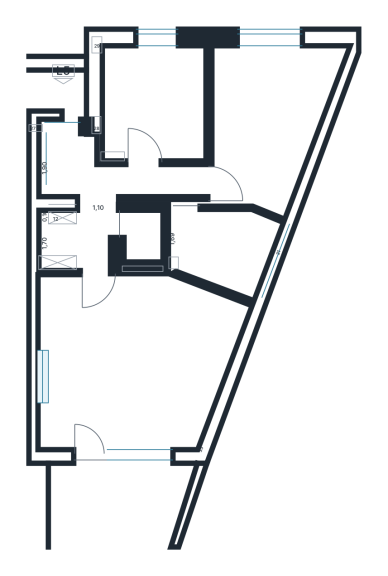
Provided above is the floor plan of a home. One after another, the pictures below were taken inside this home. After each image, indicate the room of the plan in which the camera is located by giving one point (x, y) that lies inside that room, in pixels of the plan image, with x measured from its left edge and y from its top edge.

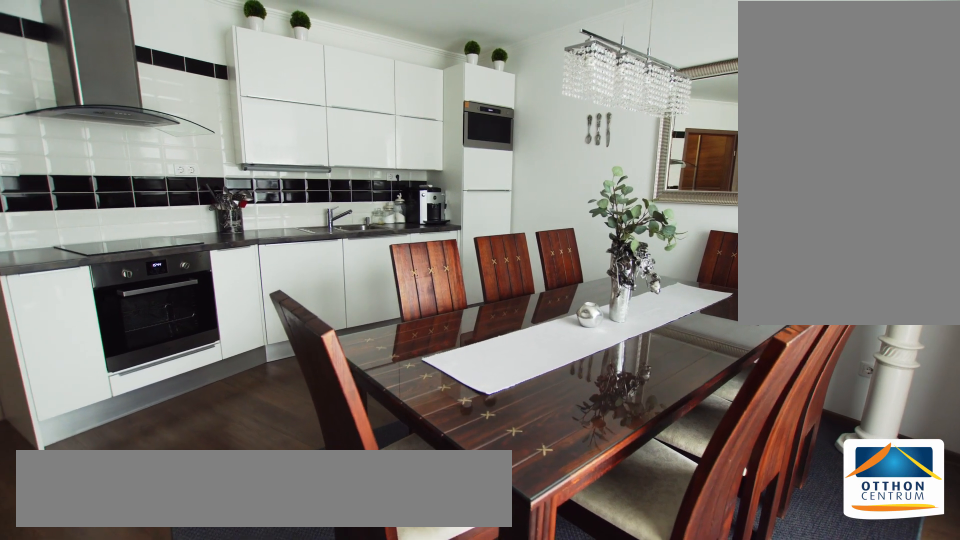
(135, 363)
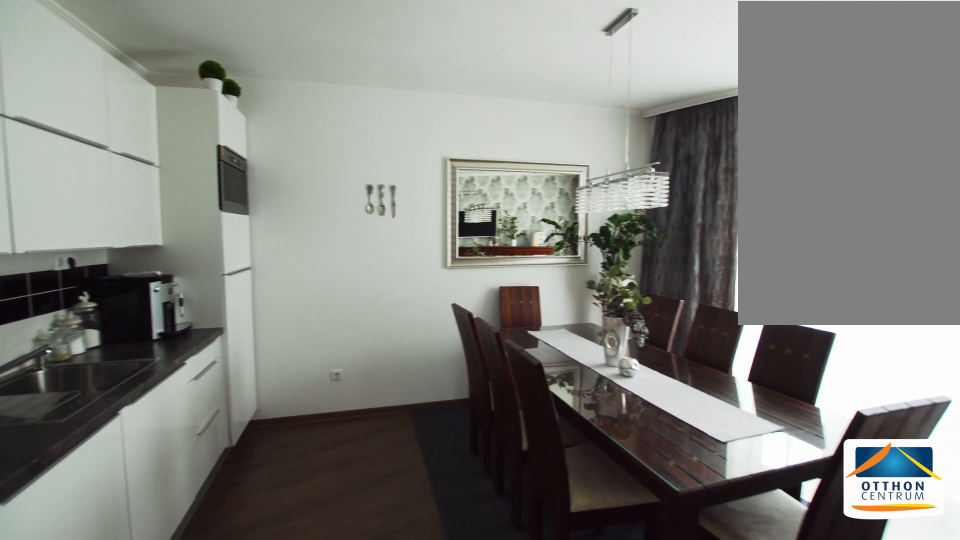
(135, 363)
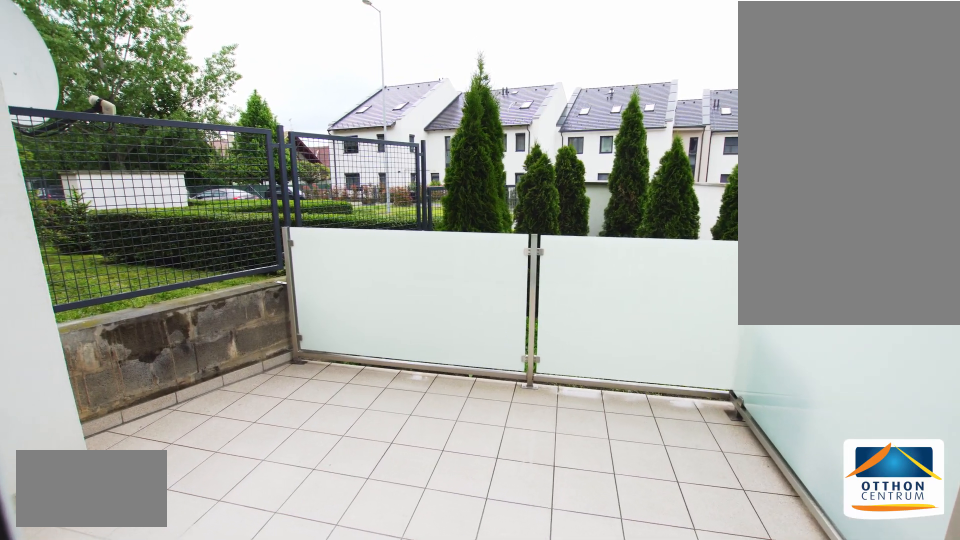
(135, 507)
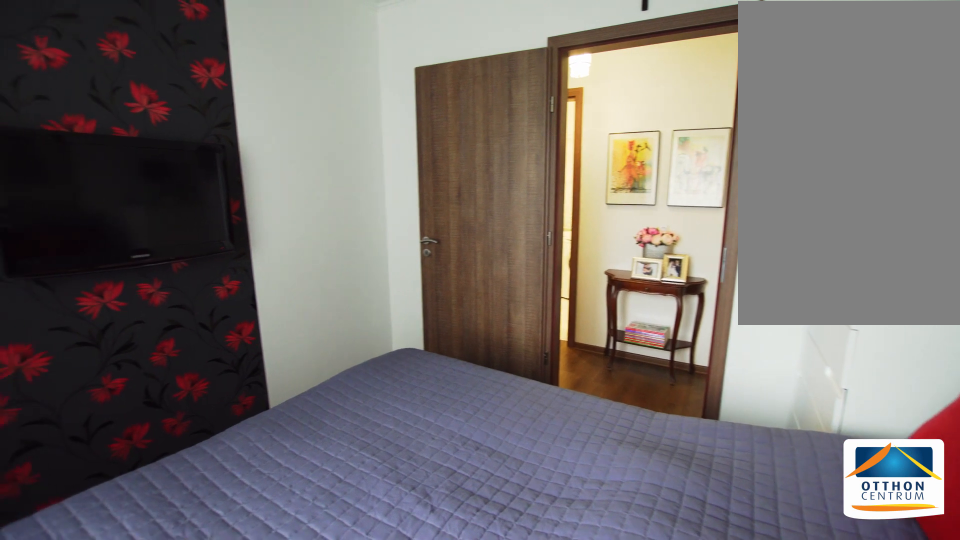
(153, 106)
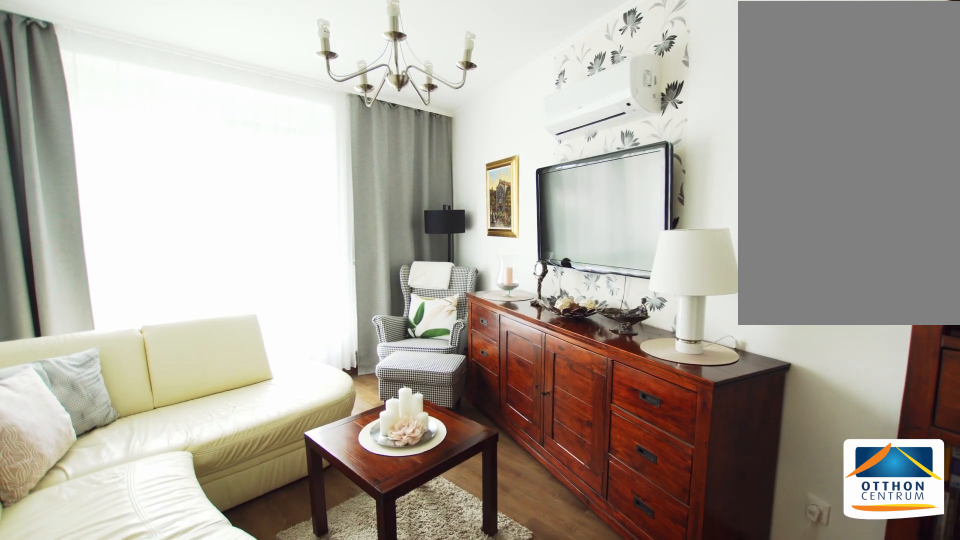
(218, 124)
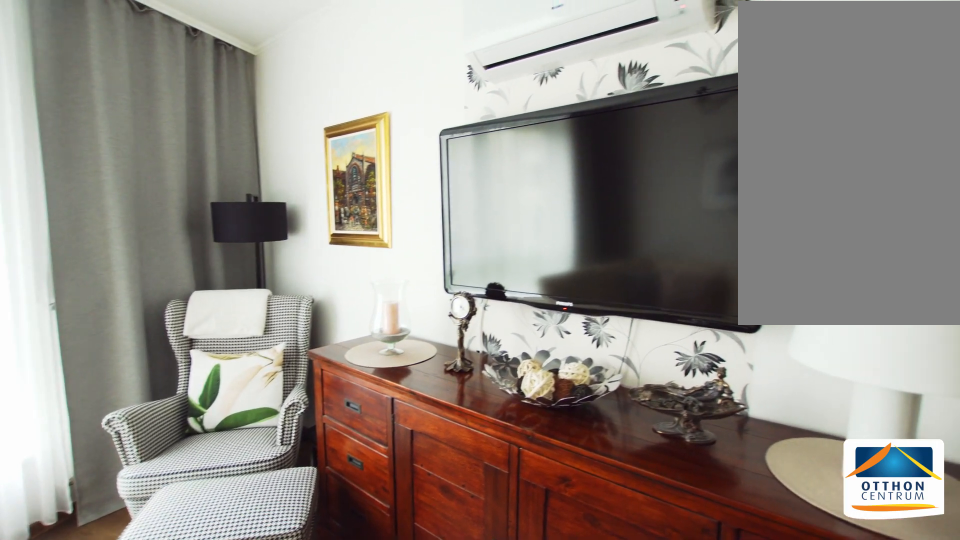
(218, 124)
